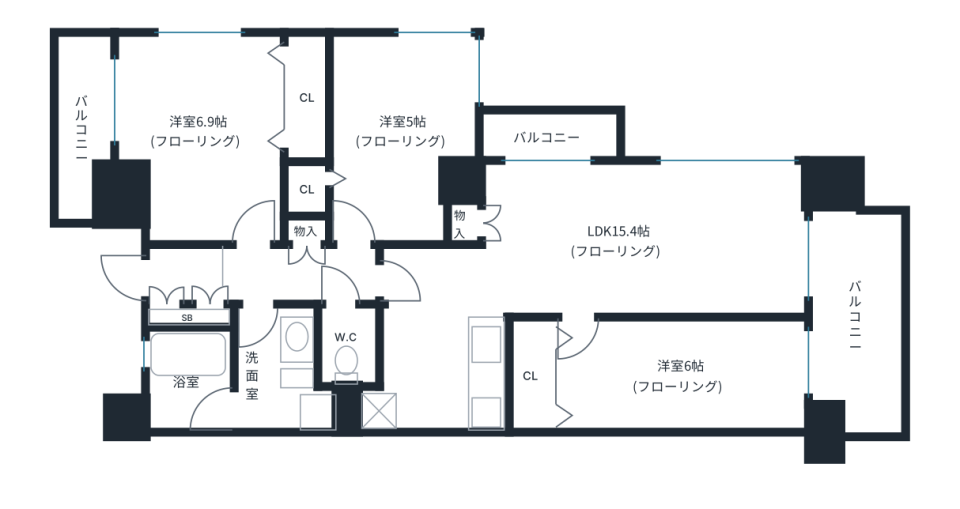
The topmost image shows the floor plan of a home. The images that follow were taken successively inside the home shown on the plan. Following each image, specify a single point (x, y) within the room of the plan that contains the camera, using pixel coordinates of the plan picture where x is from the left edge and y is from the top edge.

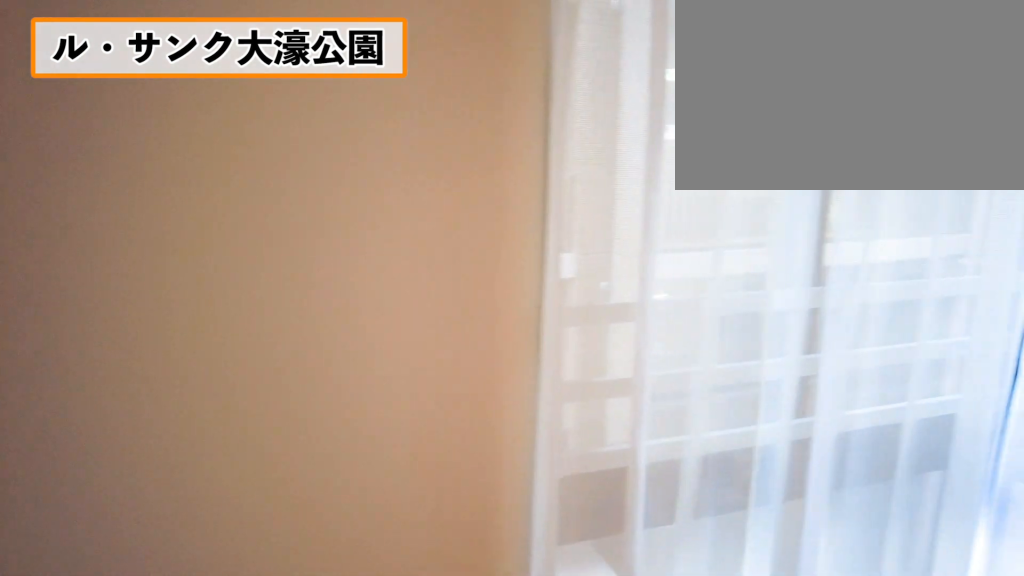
(401, 134)
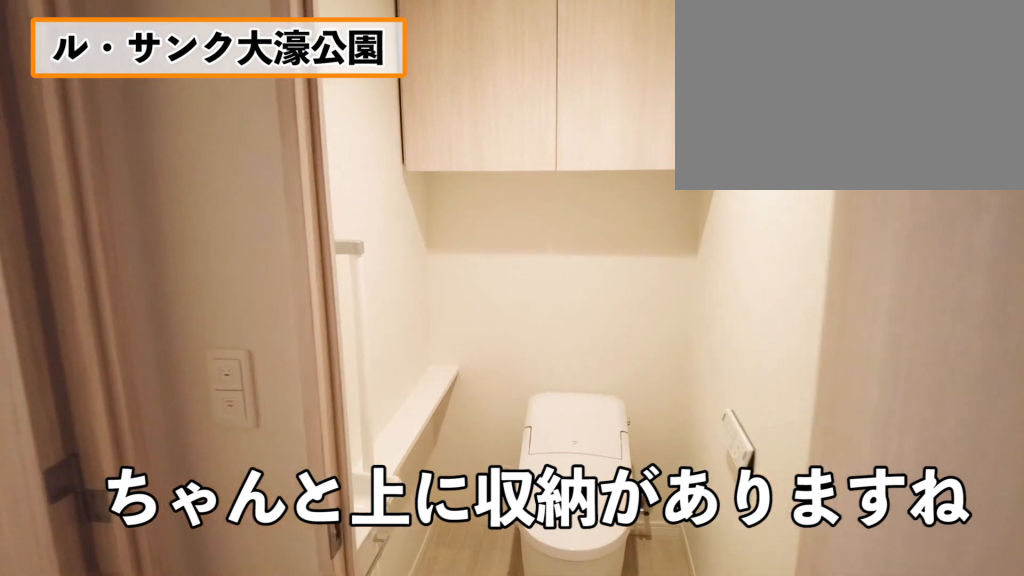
(351, 353)
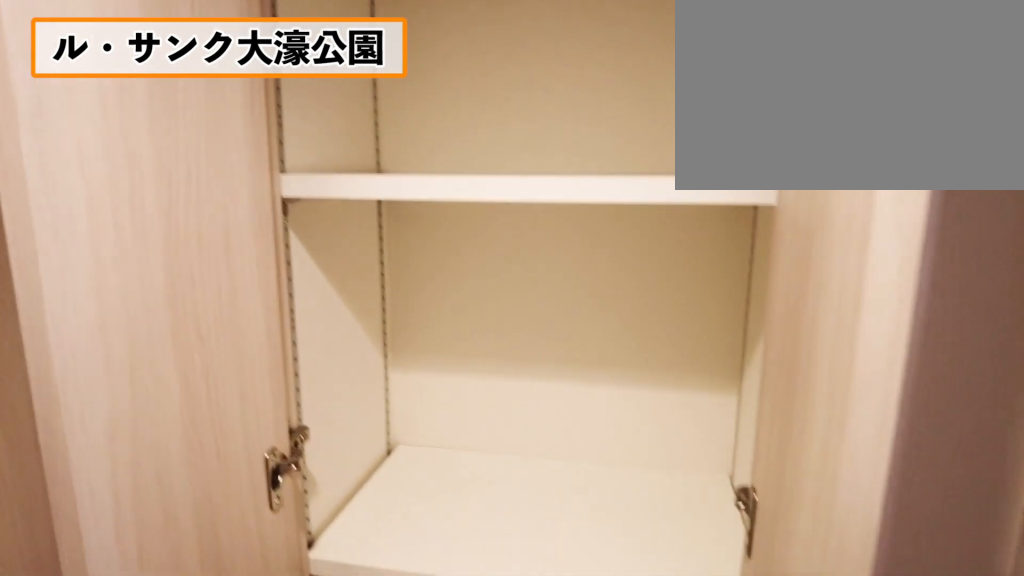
(306, 269)
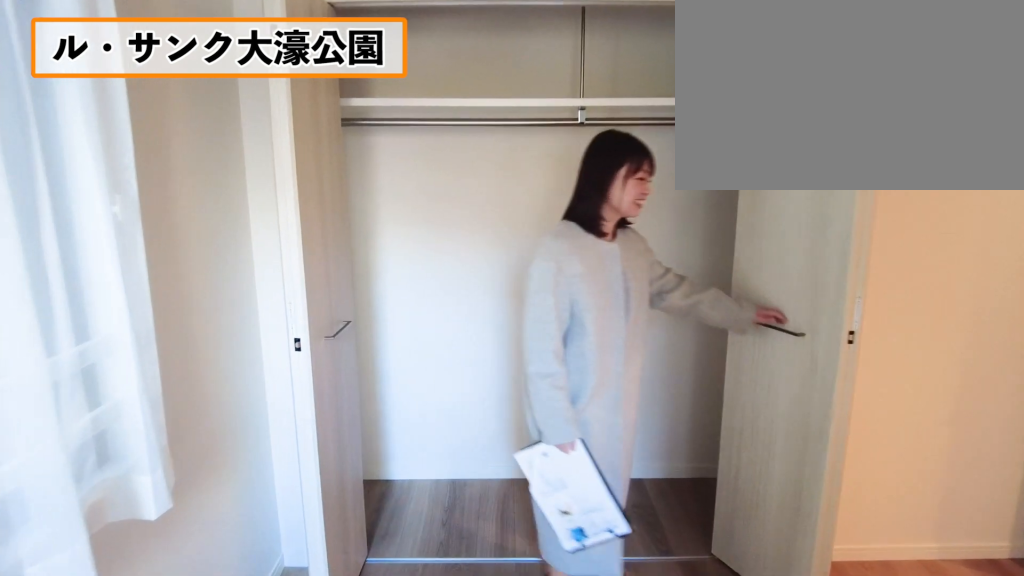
(199, 129)
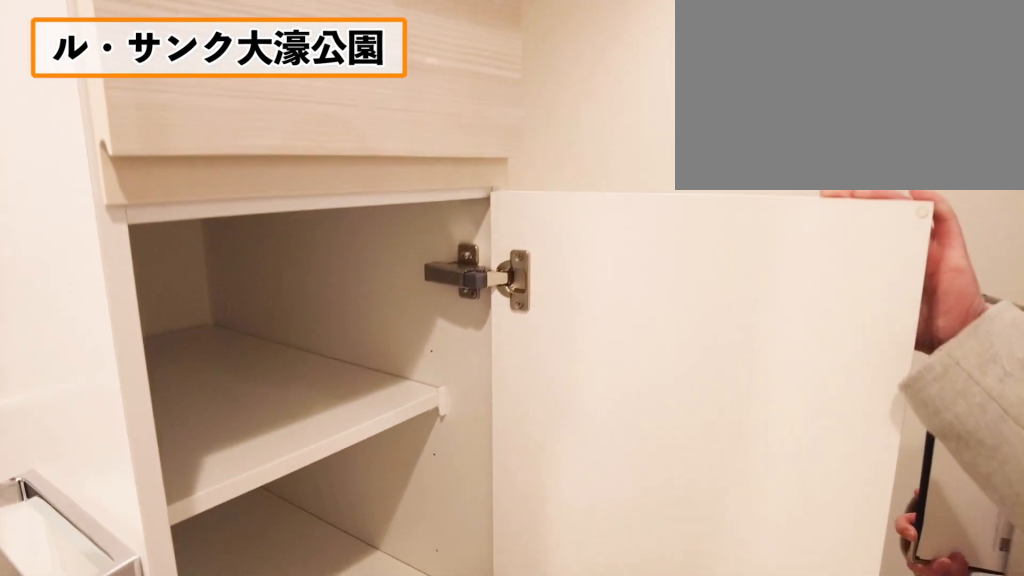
(267, 353)
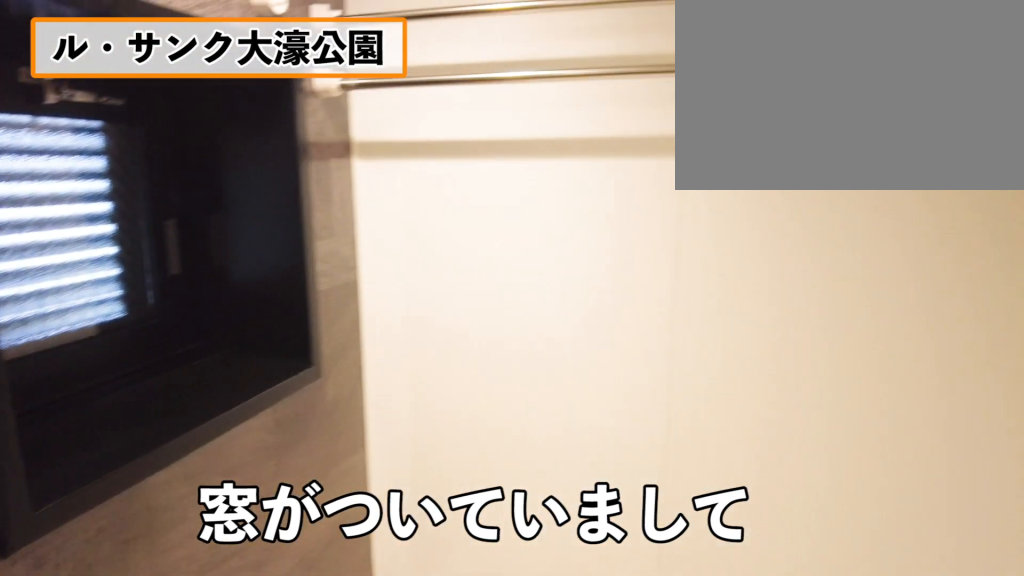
(205, 386)
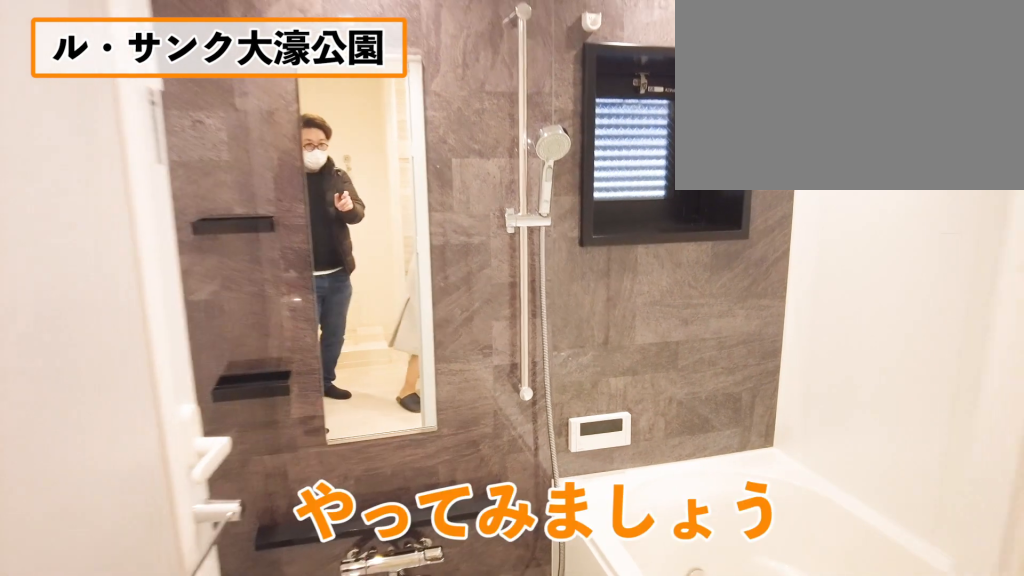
(205, 386)
